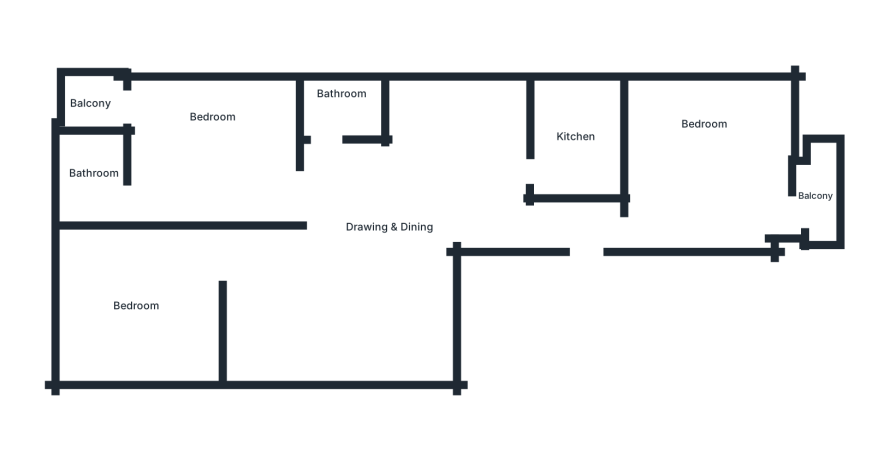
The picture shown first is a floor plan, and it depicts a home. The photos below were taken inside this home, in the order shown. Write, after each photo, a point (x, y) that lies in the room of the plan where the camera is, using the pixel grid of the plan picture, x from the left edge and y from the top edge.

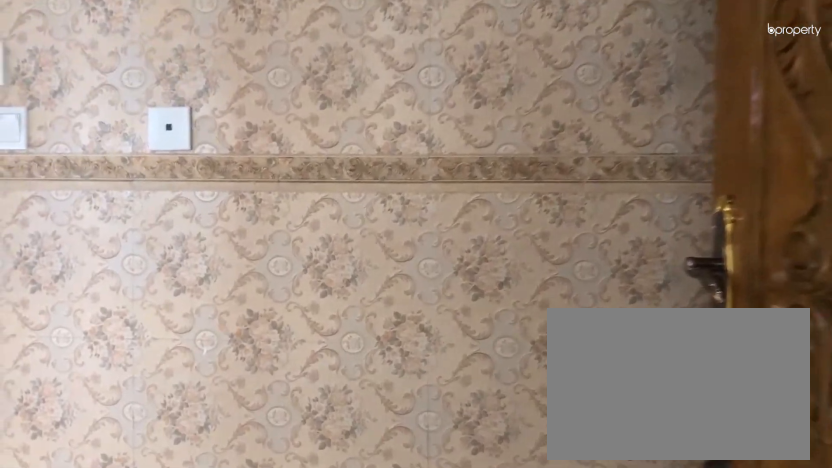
(524, 220)
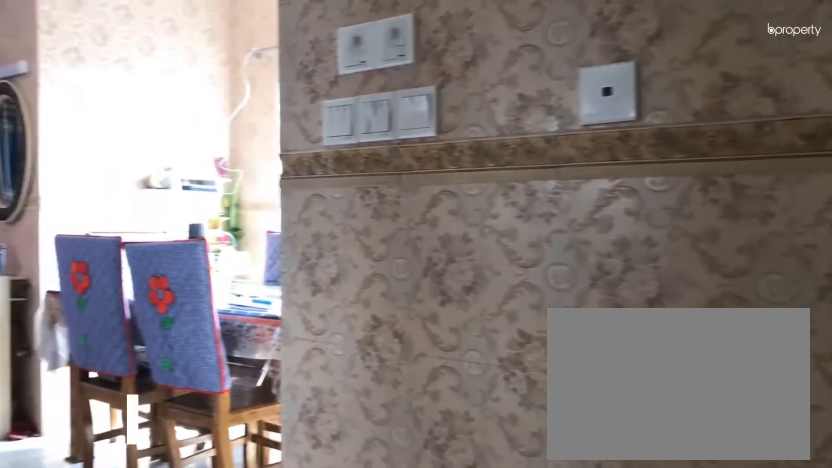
(524, 220)
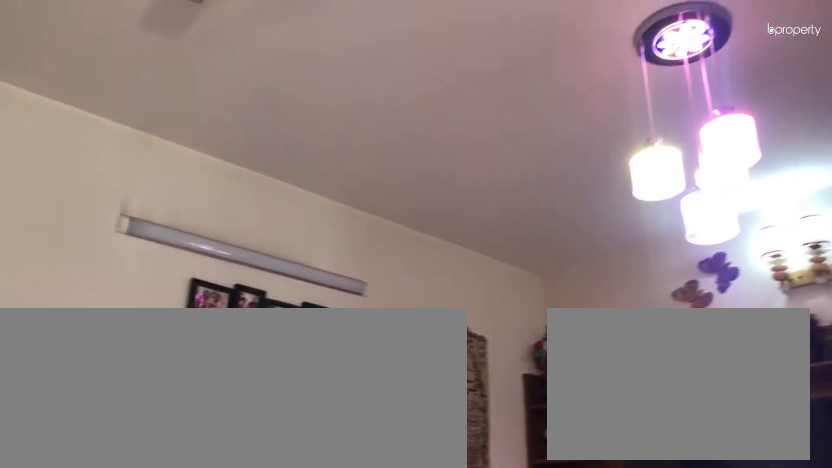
(399, 228)
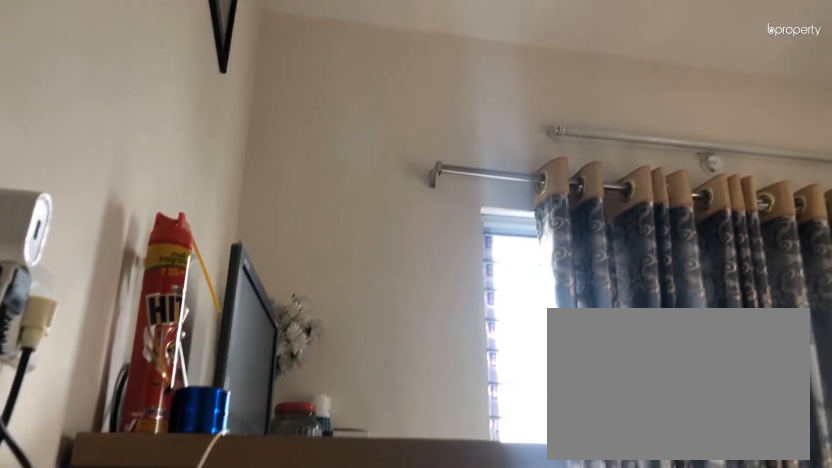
(707, 160)
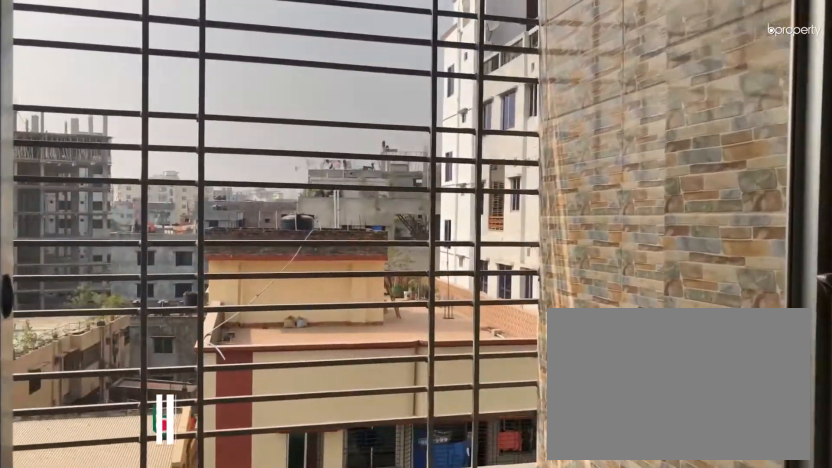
(815, 193)
